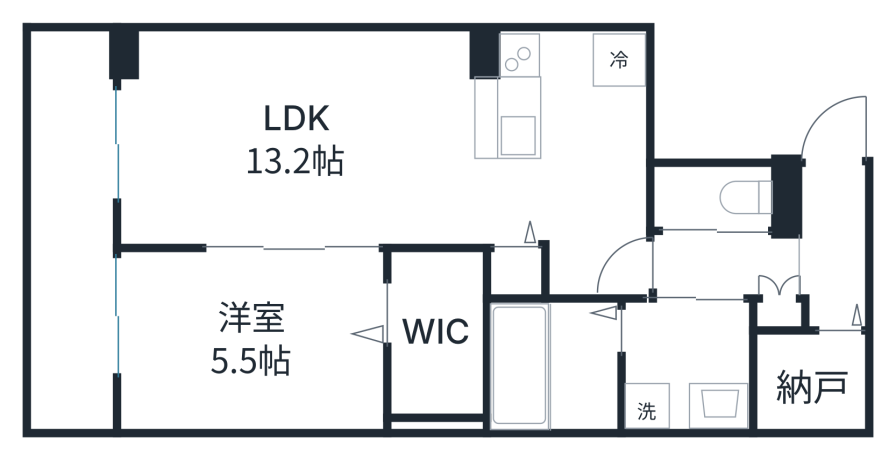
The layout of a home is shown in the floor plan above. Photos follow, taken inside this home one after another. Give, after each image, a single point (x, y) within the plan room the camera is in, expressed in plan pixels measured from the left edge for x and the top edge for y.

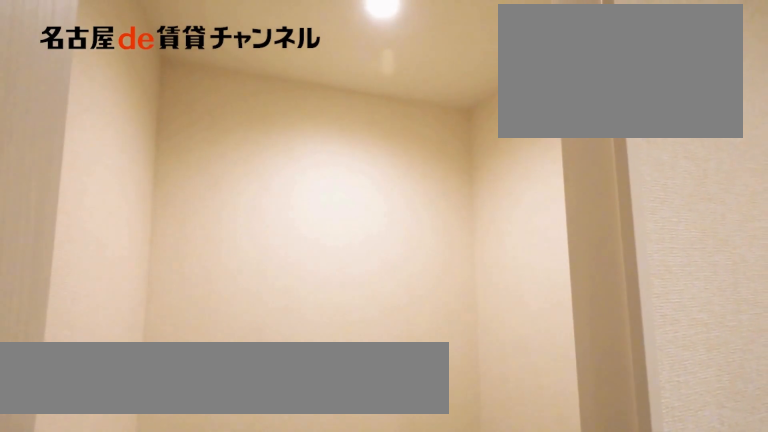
(808, 379)
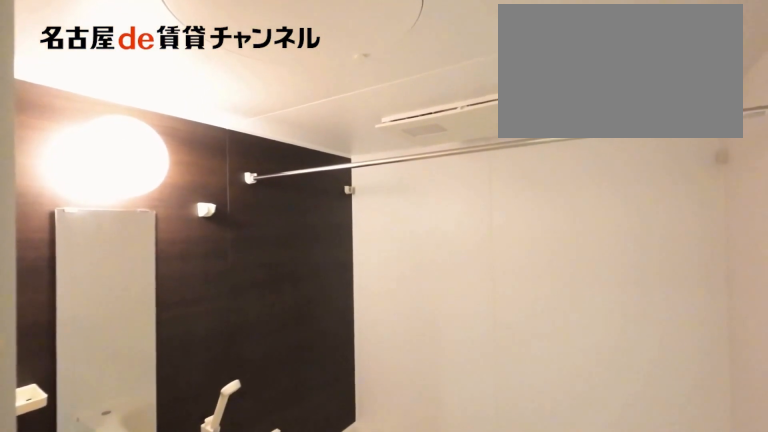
(551, 364)
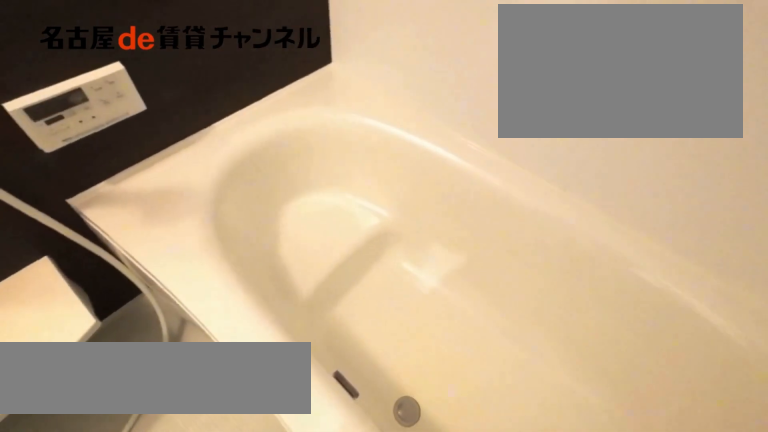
(551, 364)
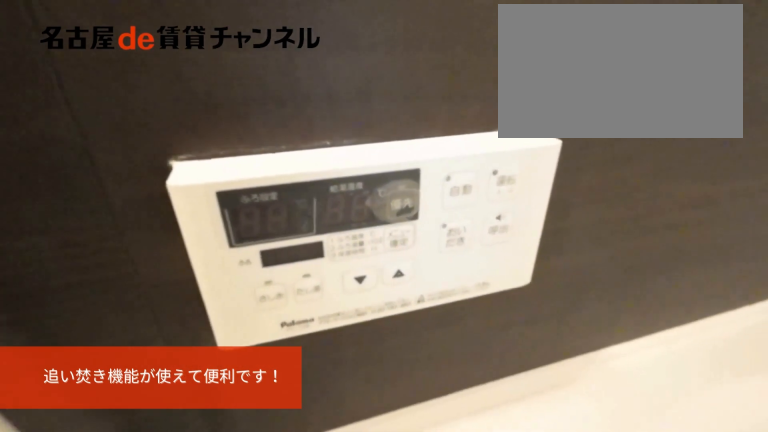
(551, 364)
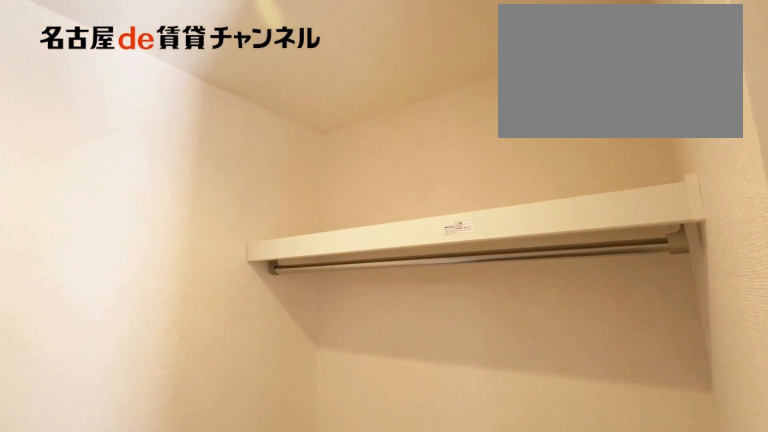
(432, 336)
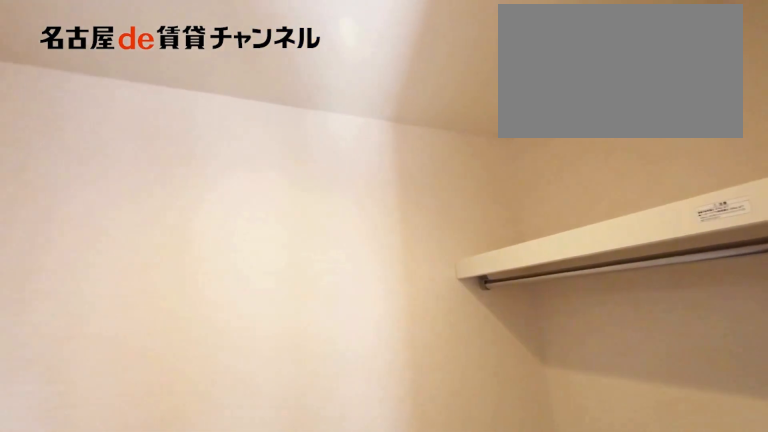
(432, 336)
